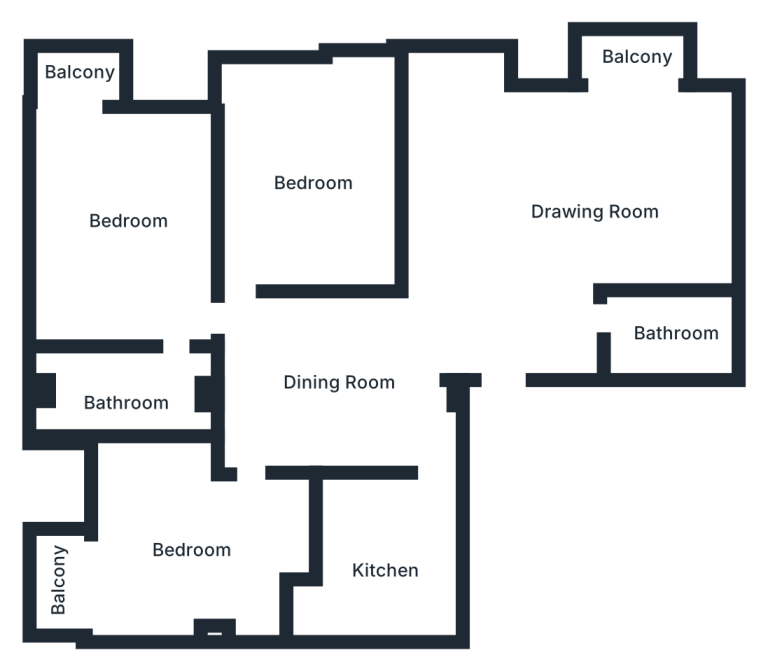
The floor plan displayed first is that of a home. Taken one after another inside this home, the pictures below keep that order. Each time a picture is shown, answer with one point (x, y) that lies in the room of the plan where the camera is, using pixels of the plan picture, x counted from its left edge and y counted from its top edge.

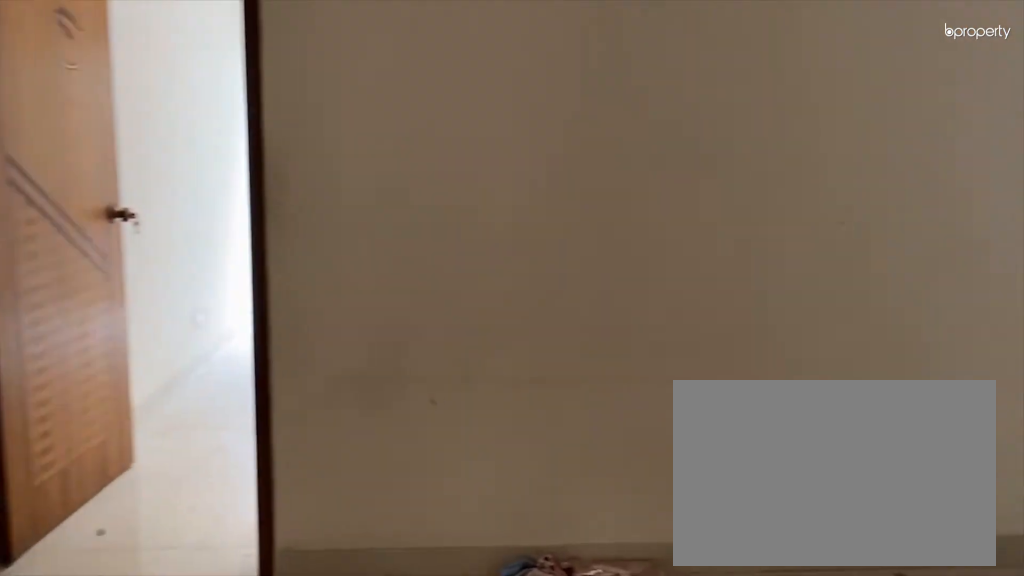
(343, 380)
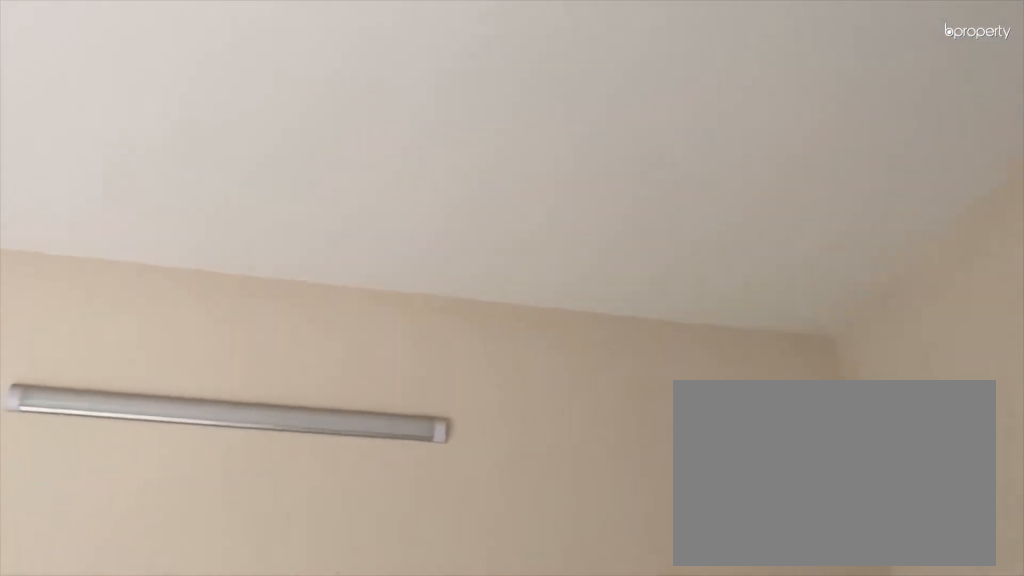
(318, 183)
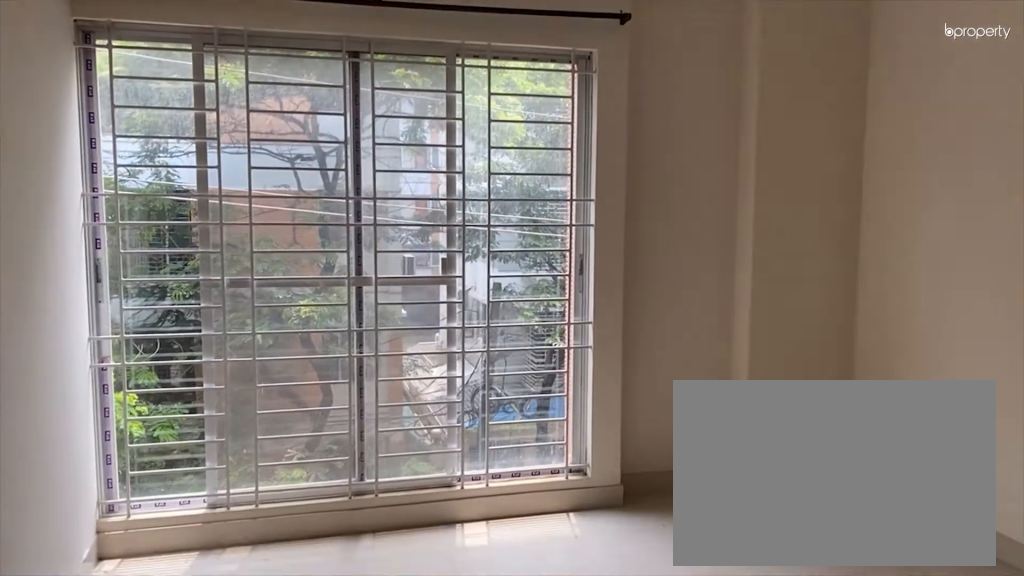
(318, 183)
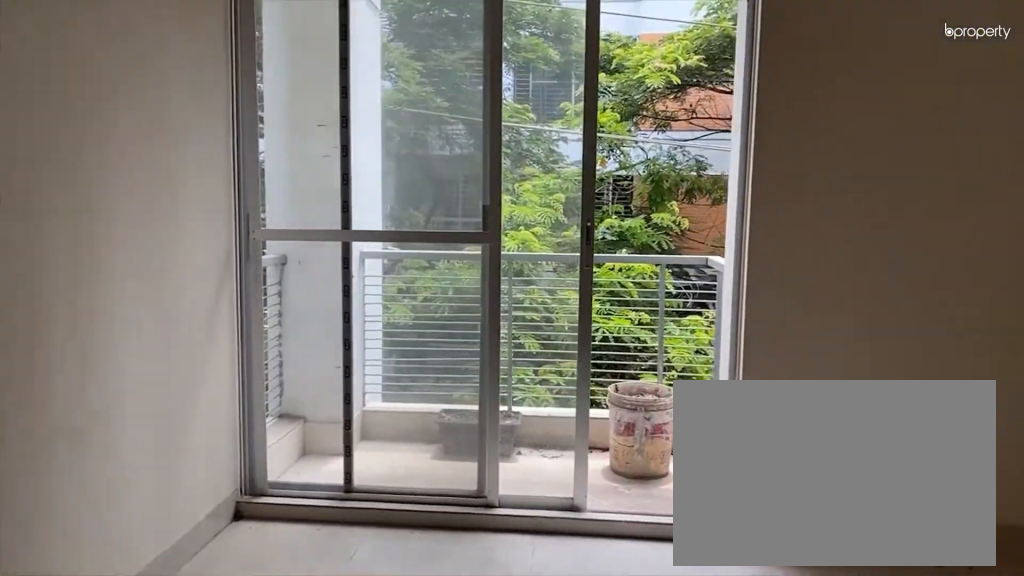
(134, 224)
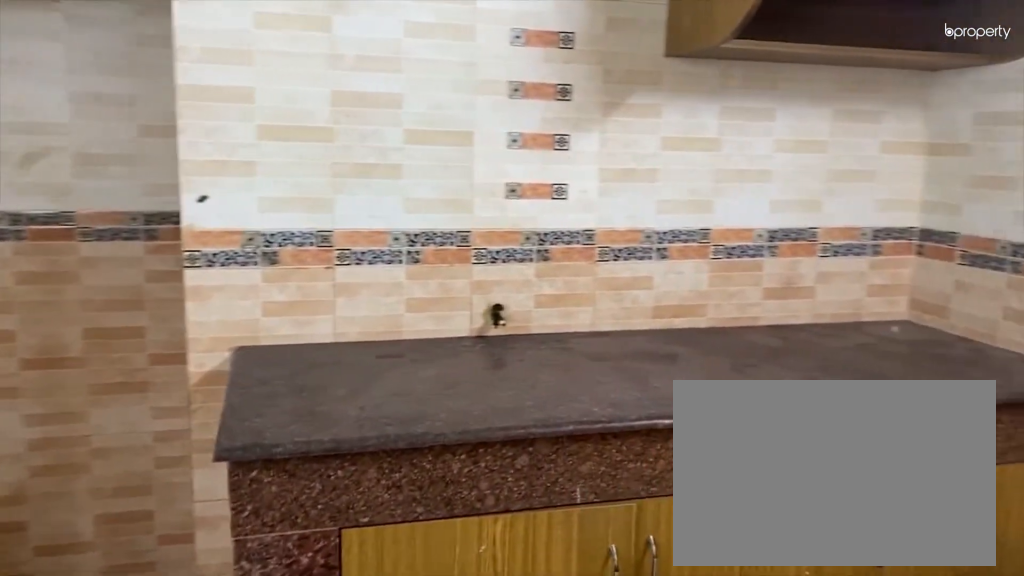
(387, 567)
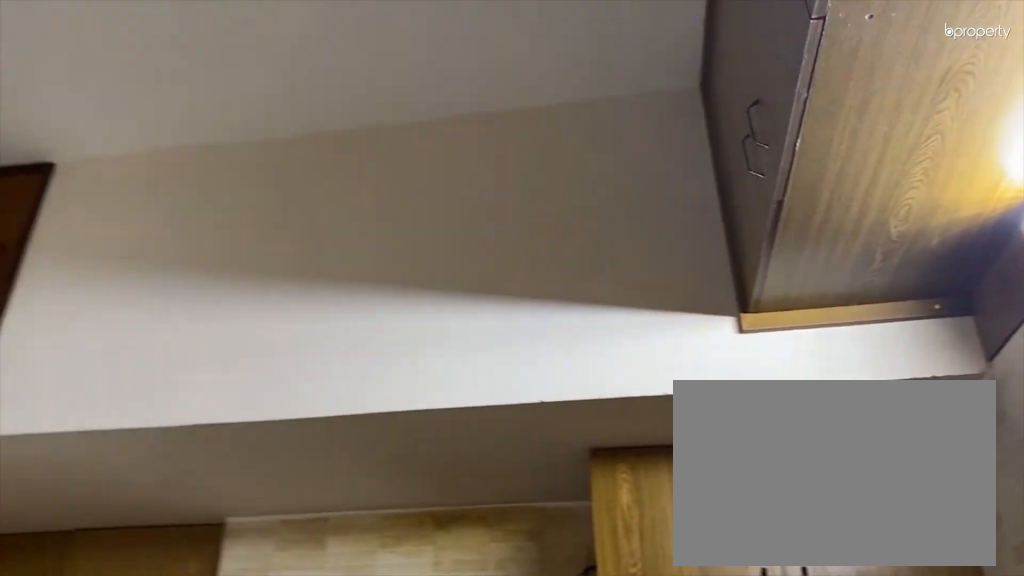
(387, 567)
